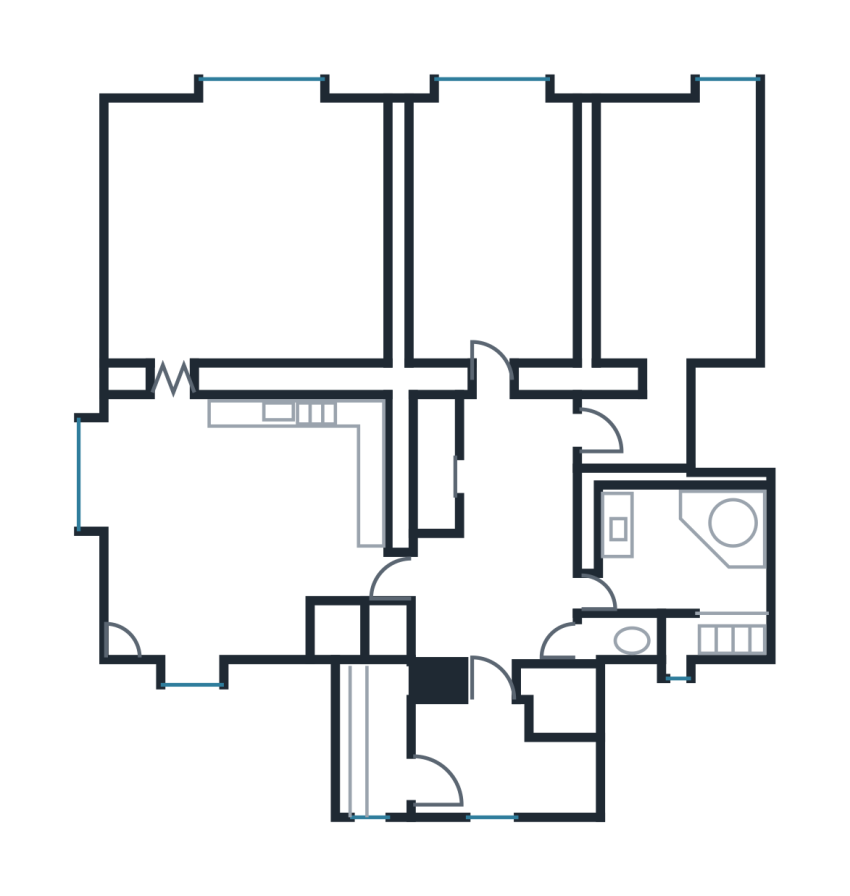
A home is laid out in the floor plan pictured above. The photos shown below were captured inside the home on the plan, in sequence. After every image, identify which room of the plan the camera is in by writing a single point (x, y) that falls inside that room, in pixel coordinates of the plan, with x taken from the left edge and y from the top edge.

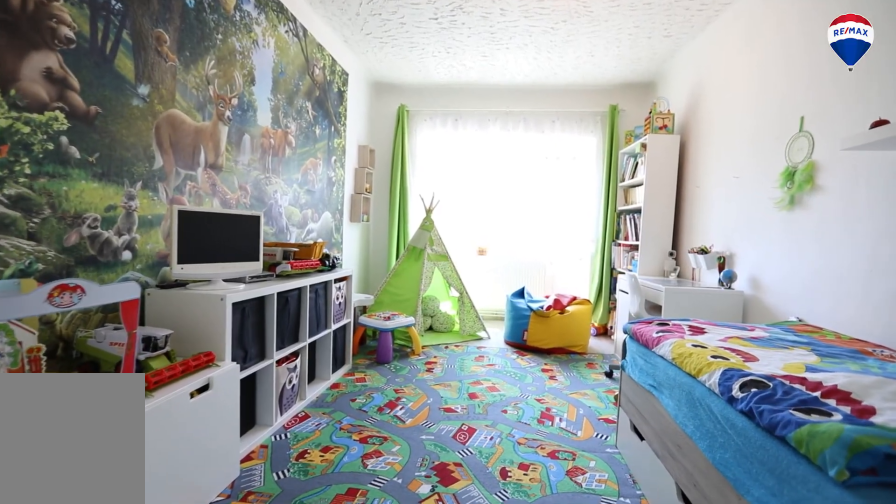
(496, 240)
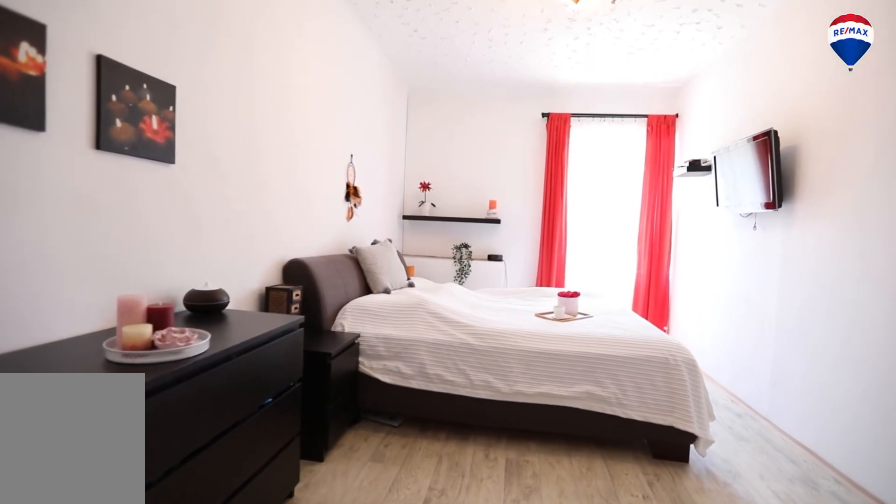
(668, 240)
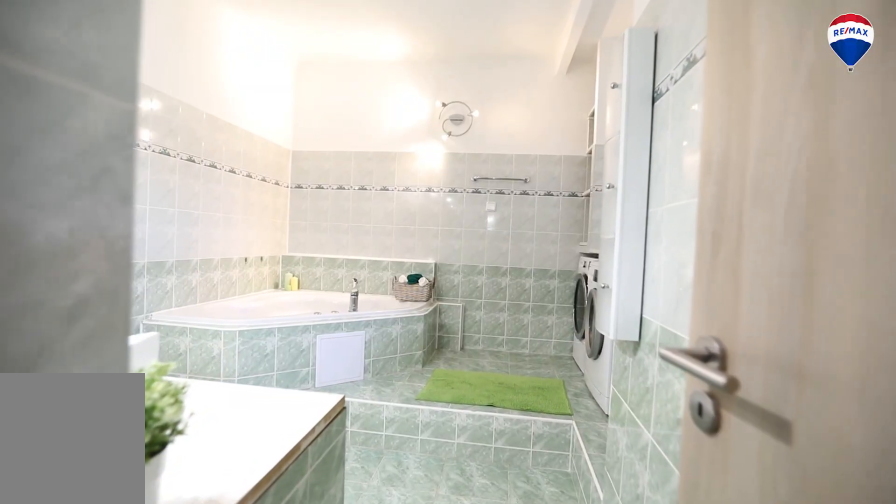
(686, 569)
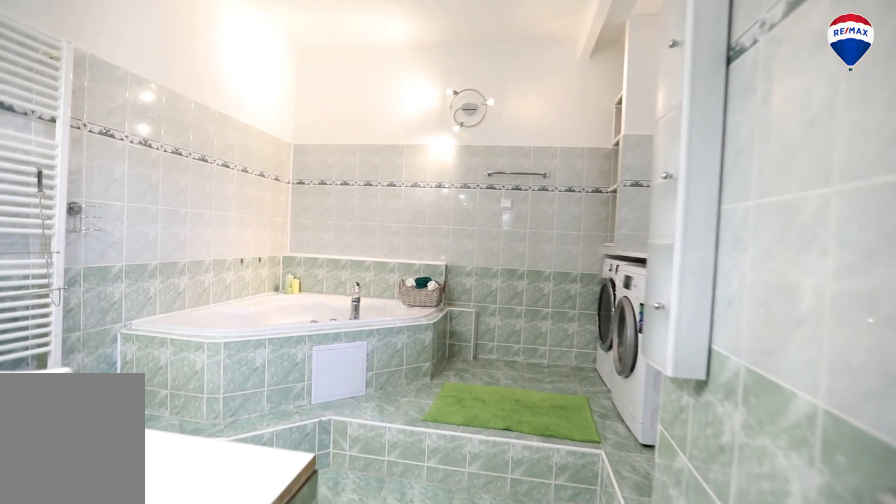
(685, 568)
